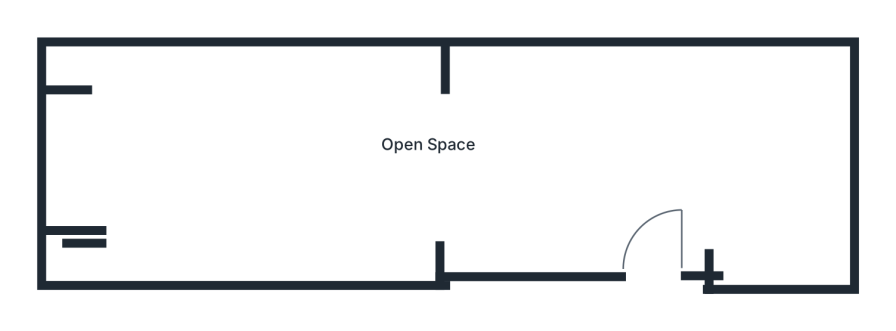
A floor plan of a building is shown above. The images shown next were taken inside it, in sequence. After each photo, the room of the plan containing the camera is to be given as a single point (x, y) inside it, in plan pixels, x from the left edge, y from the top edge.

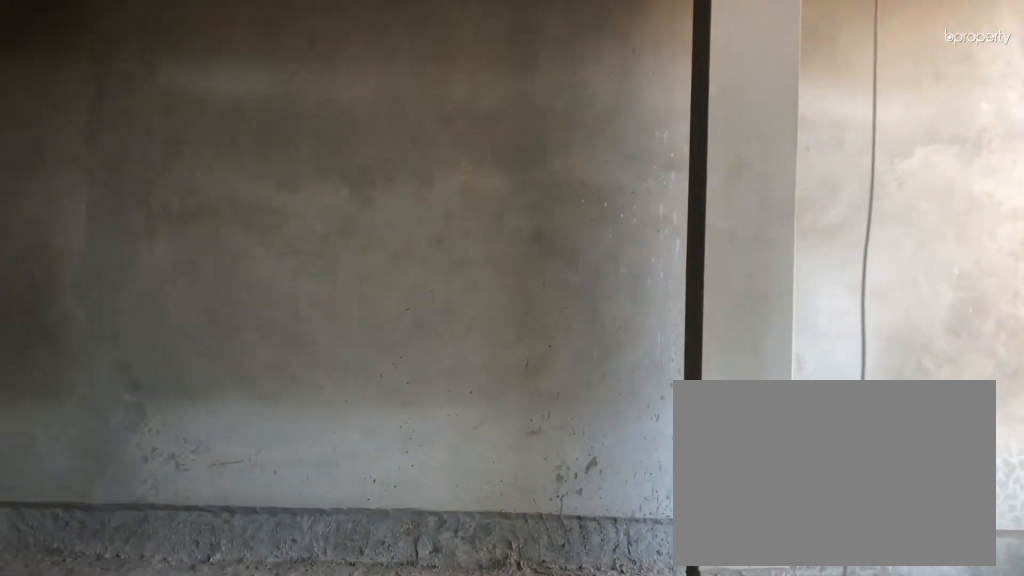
(654, 243)
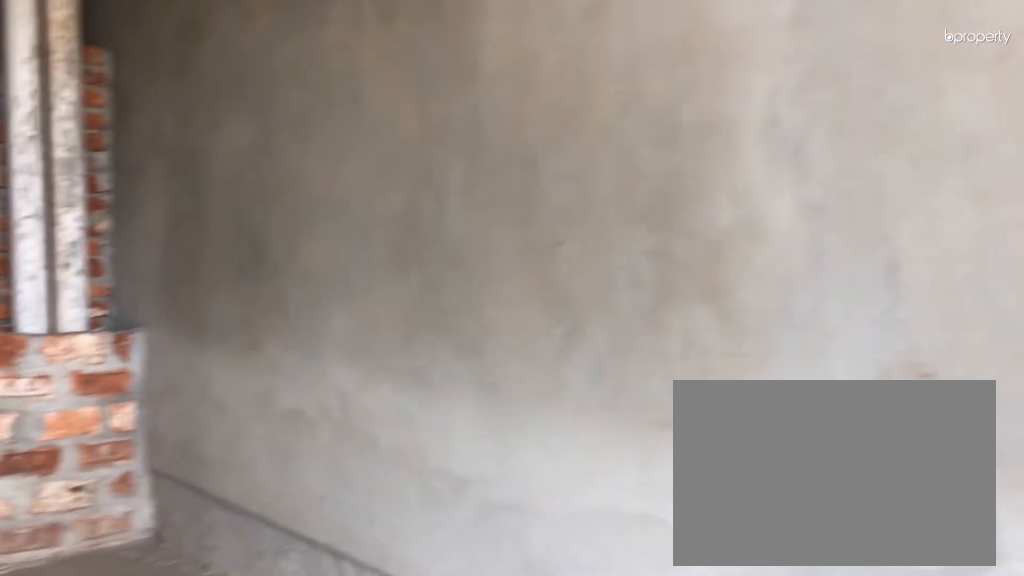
(493, 159)
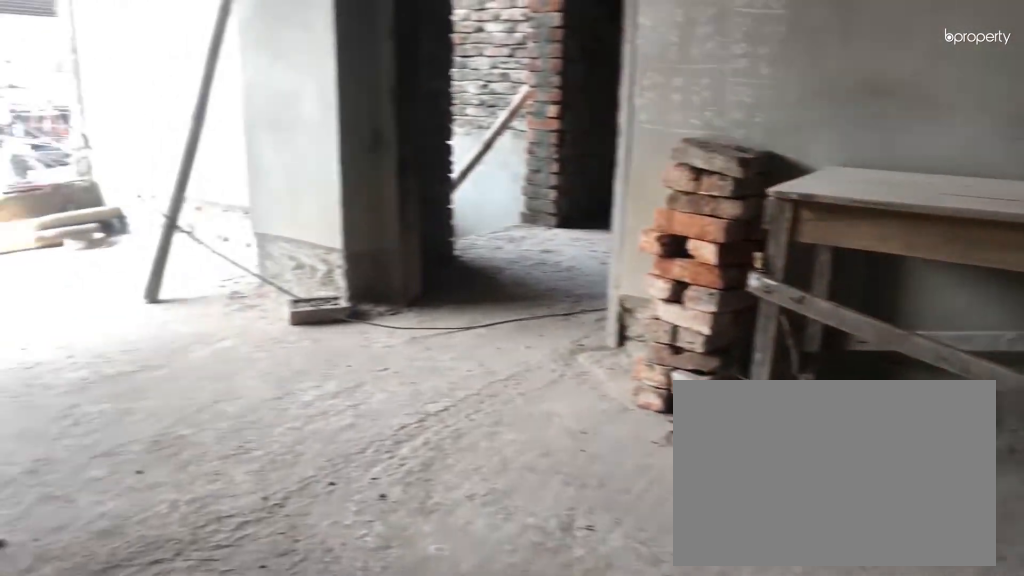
(433, 158)
